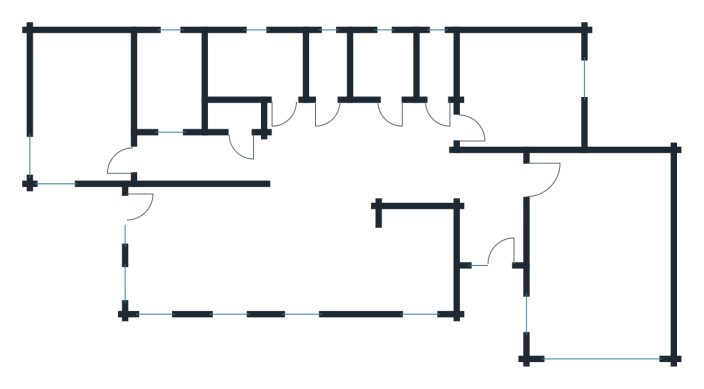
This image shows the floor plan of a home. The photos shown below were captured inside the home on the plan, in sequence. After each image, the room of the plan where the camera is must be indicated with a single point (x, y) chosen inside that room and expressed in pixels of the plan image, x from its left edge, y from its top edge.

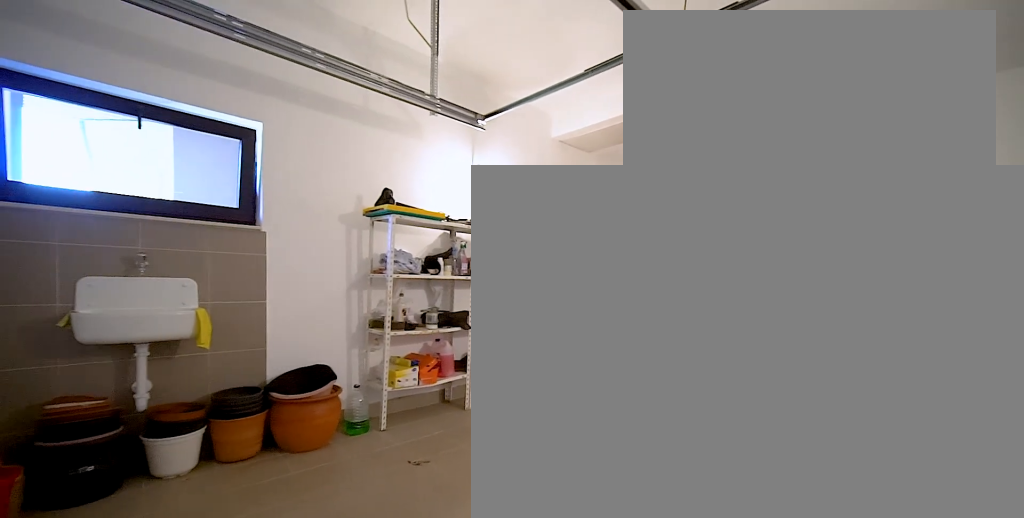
(601, 258)
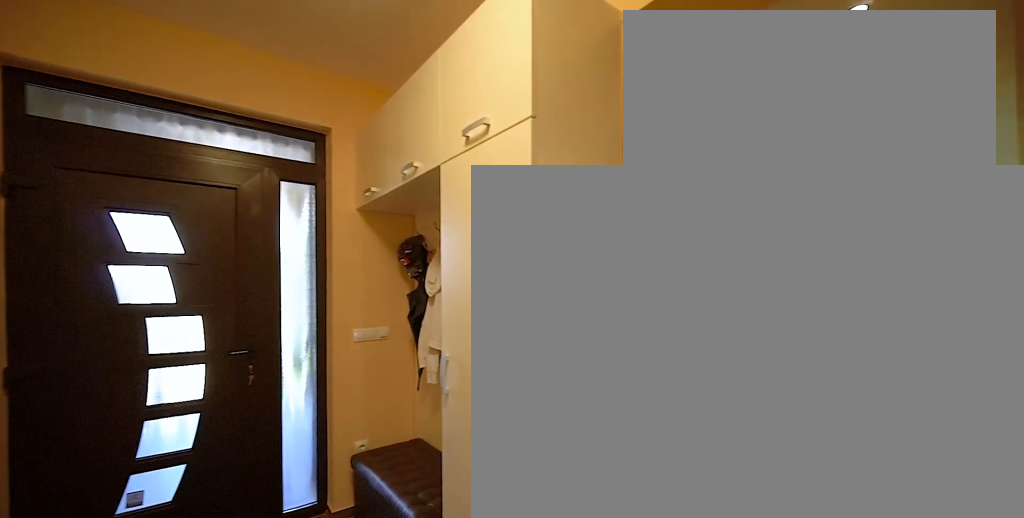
(489, 226)
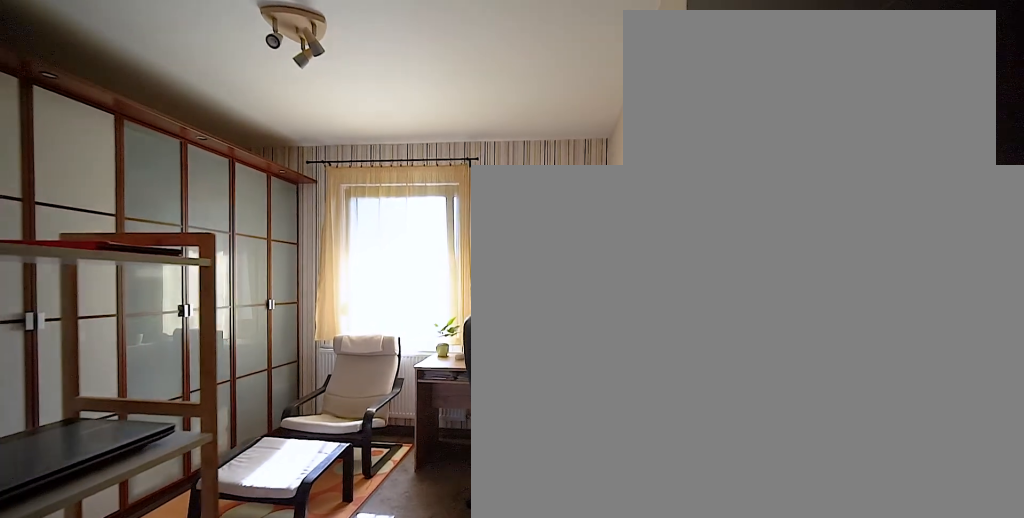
(517, 90)
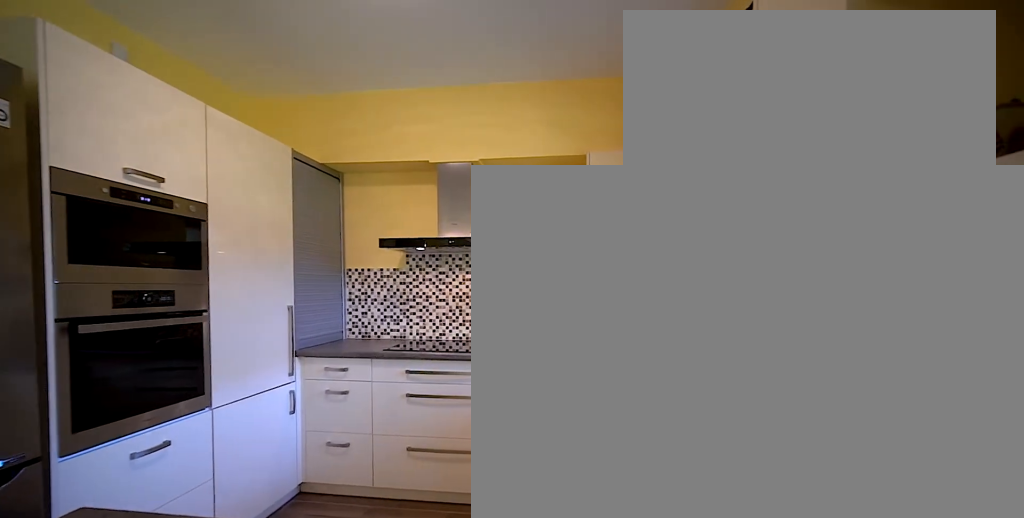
(296, 248)
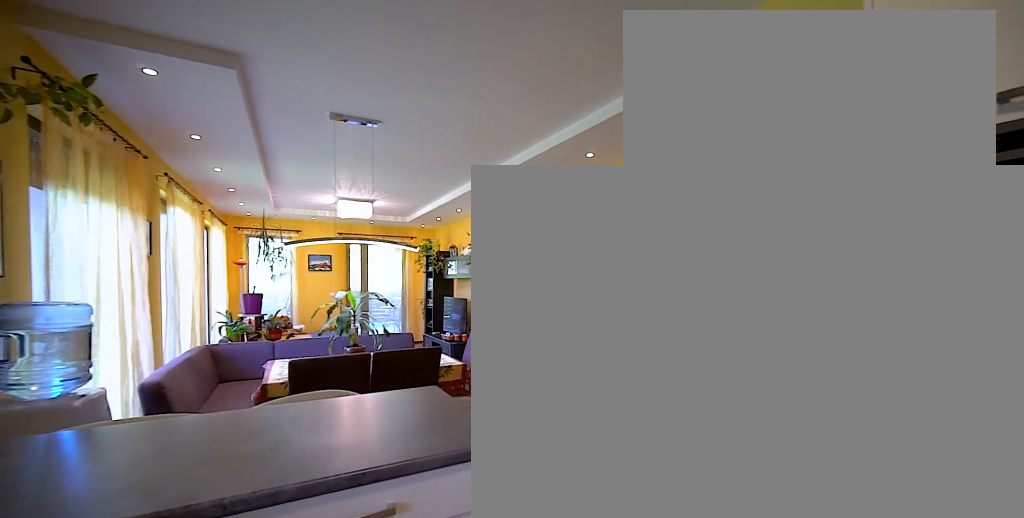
(297, 248)
